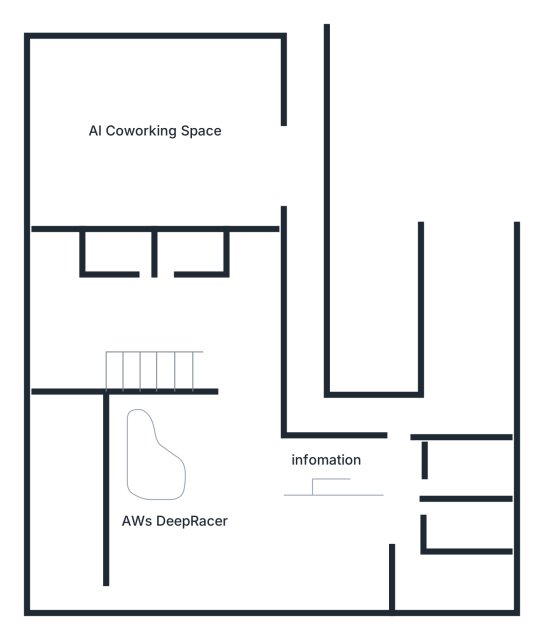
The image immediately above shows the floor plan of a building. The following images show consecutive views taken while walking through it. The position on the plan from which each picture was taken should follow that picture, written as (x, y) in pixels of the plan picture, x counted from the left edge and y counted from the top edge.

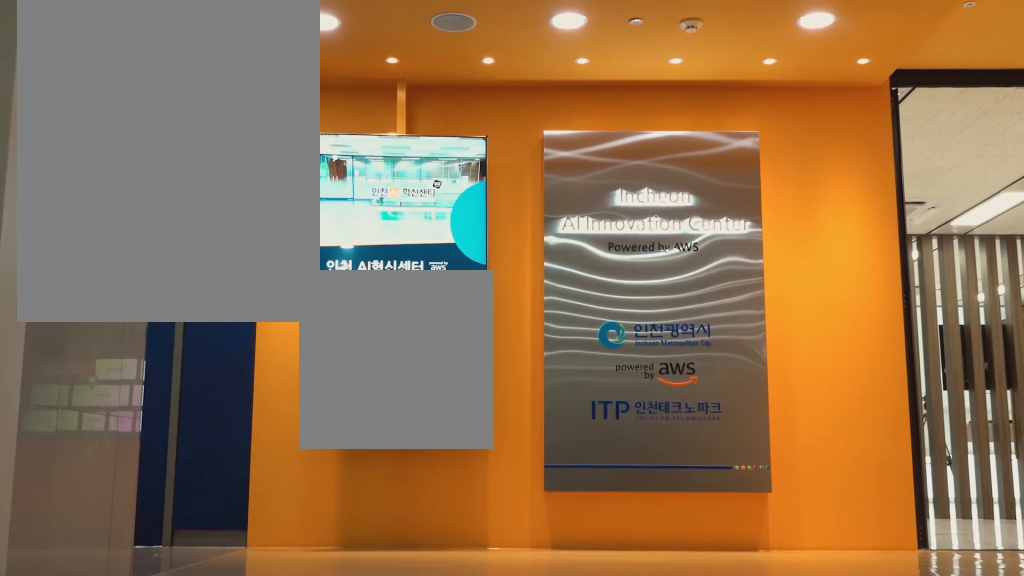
(469, 319)
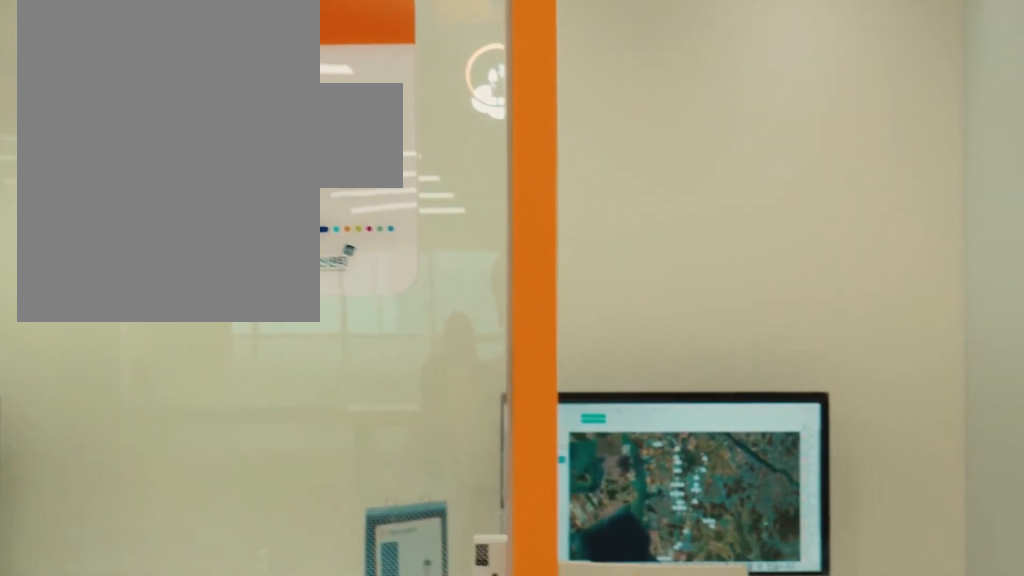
(451, 478)
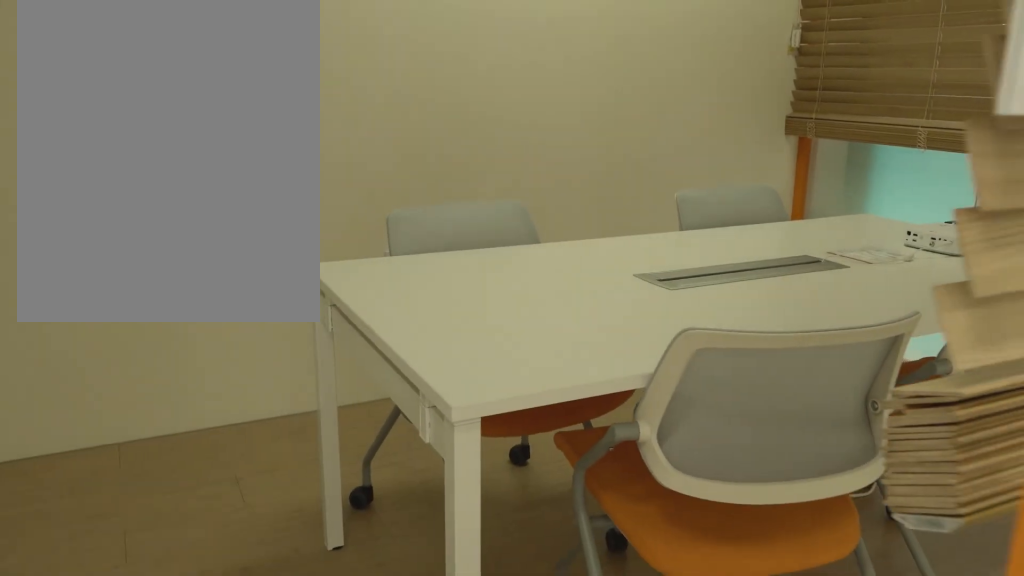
(412, 520)
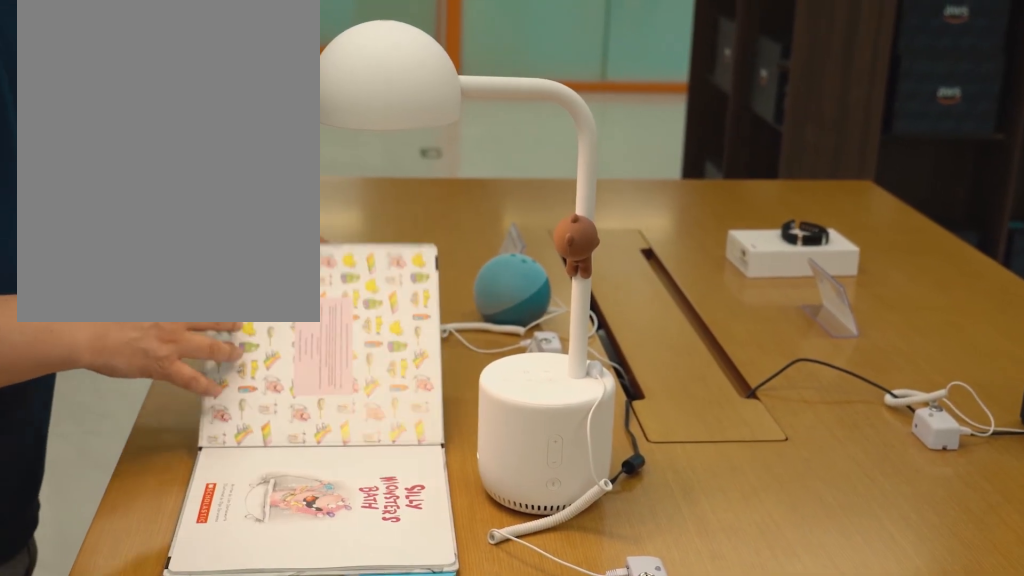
(265, 513)
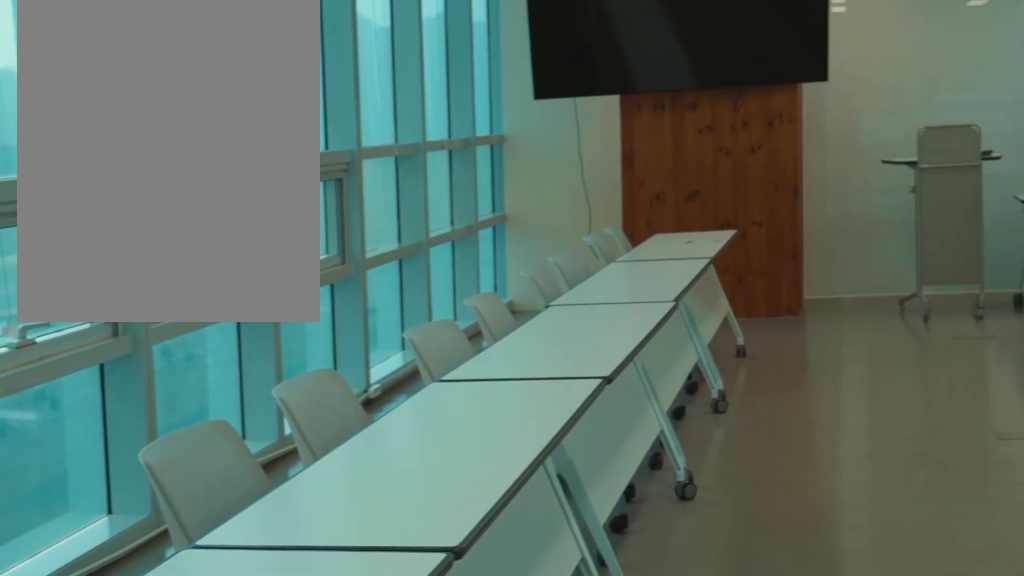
(65, 571)
